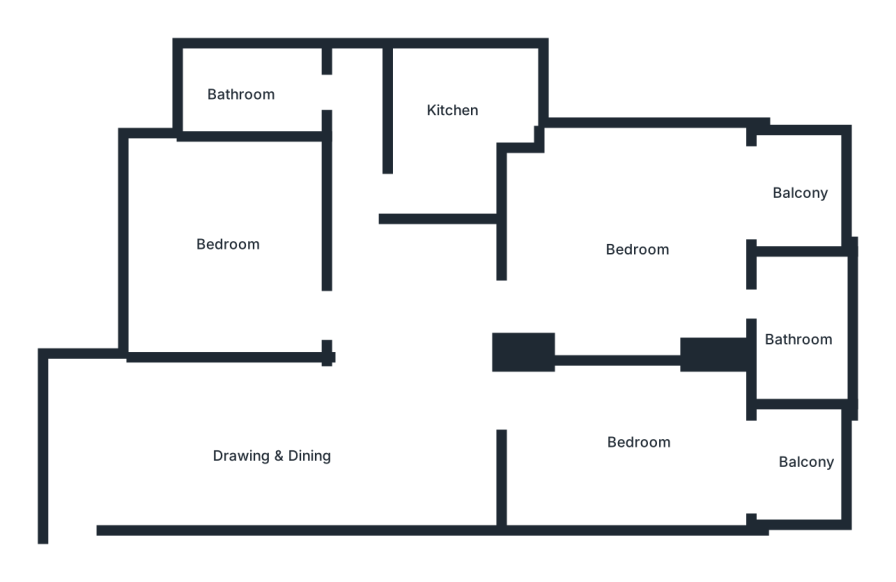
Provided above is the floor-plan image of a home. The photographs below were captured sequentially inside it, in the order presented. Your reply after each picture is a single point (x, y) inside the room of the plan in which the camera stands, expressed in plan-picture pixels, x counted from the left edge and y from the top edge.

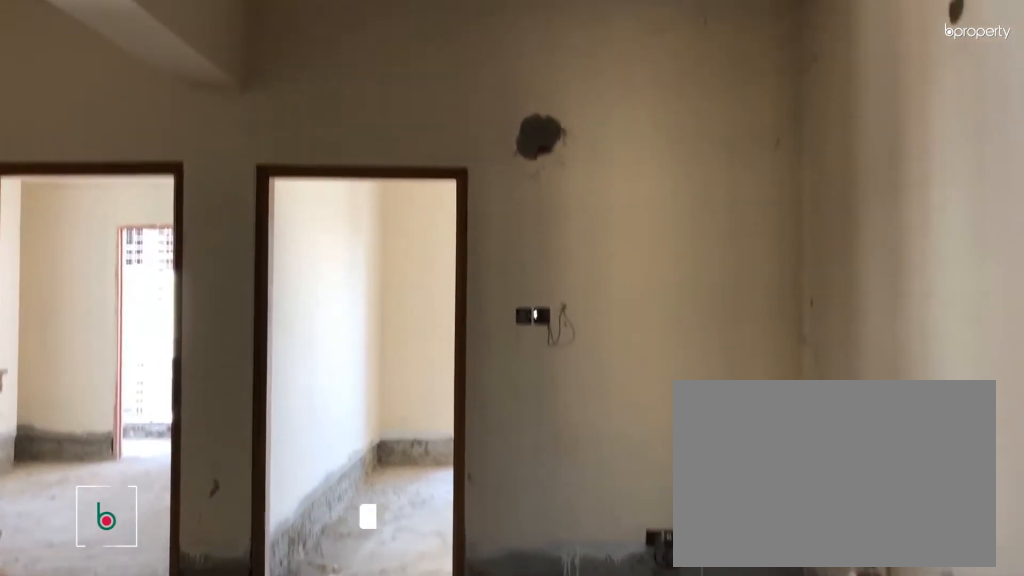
(382, 438)
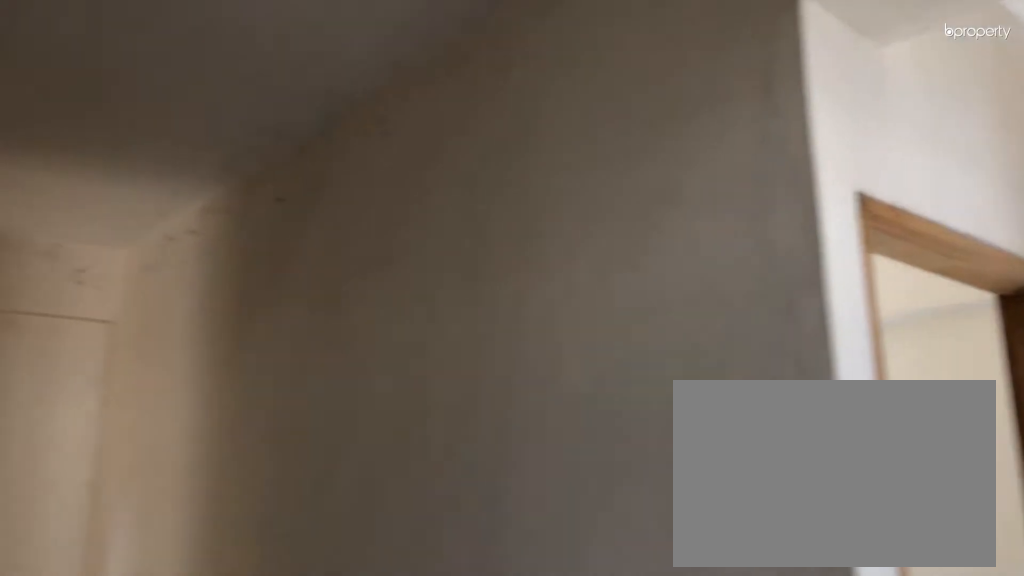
(382, 438)
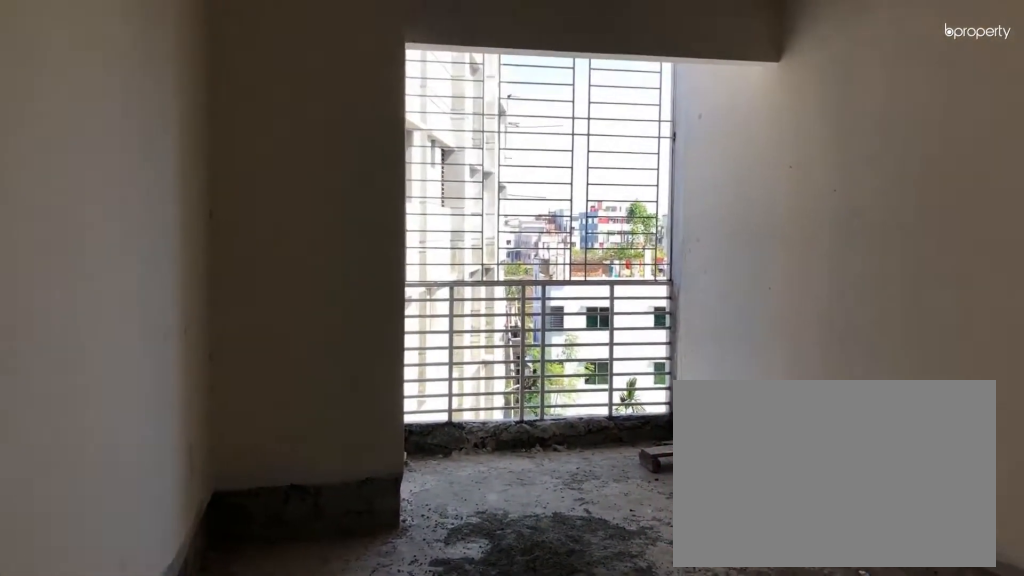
(551, 411)
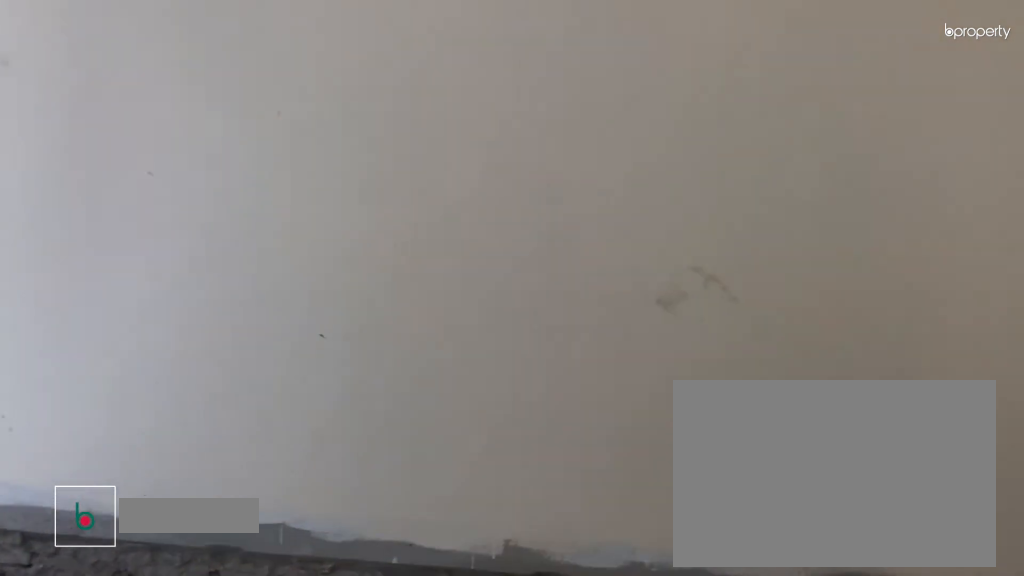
(662, 430)
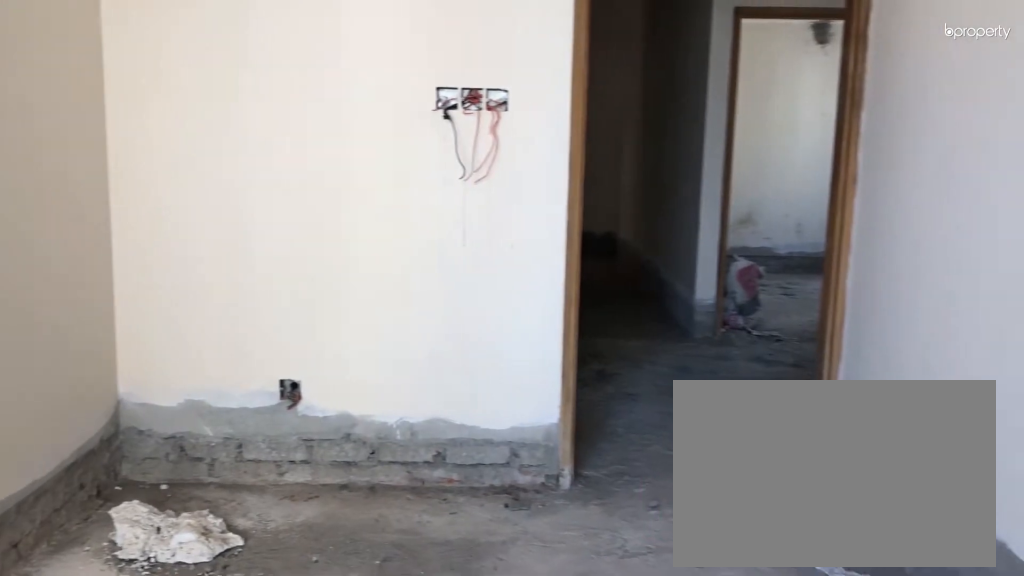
(662, 430)
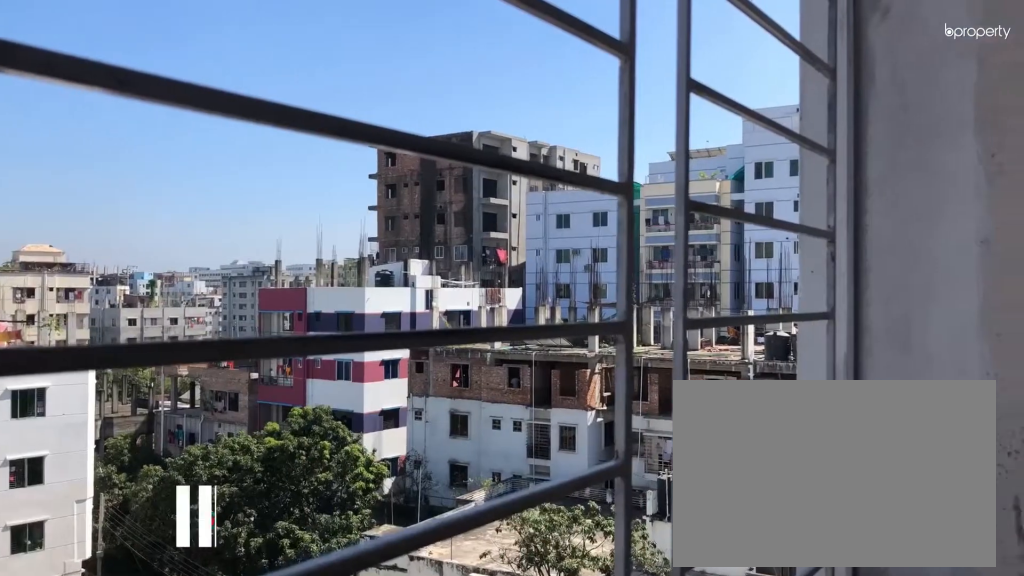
(800, 471)
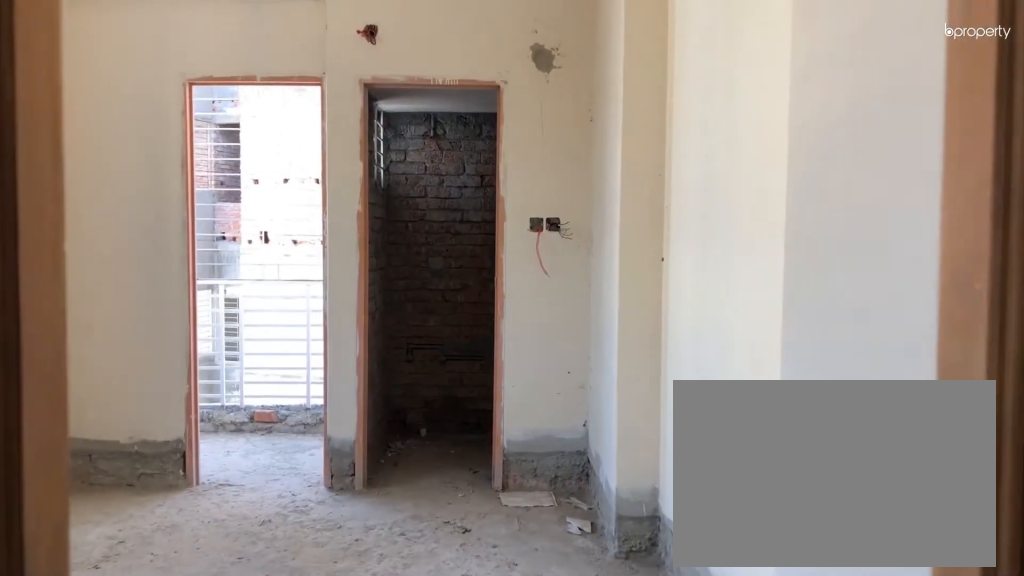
(525, 295)
